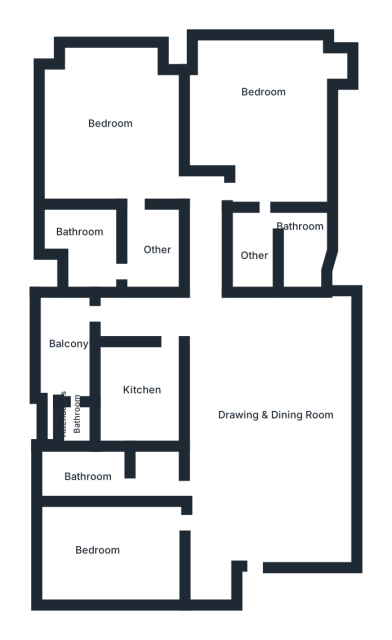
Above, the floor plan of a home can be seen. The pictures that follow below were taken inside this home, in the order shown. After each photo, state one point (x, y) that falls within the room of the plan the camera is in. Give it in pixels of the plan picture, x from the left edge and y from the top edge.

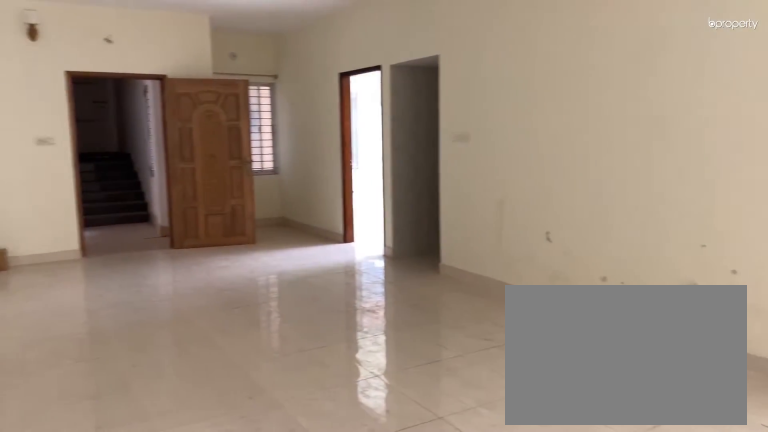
(270, 417)
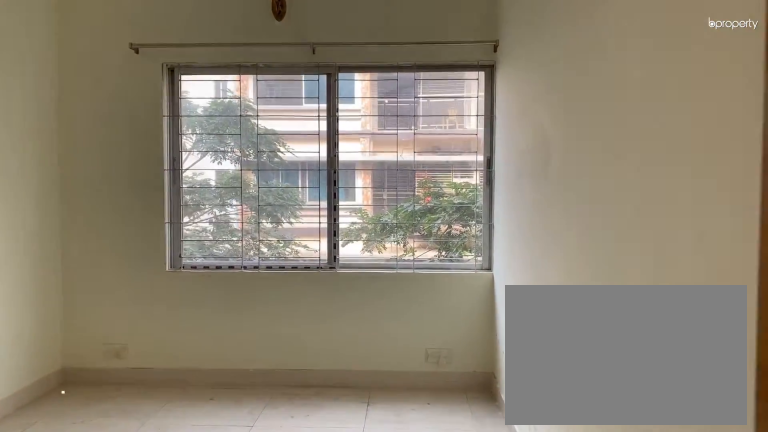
(115, 546)
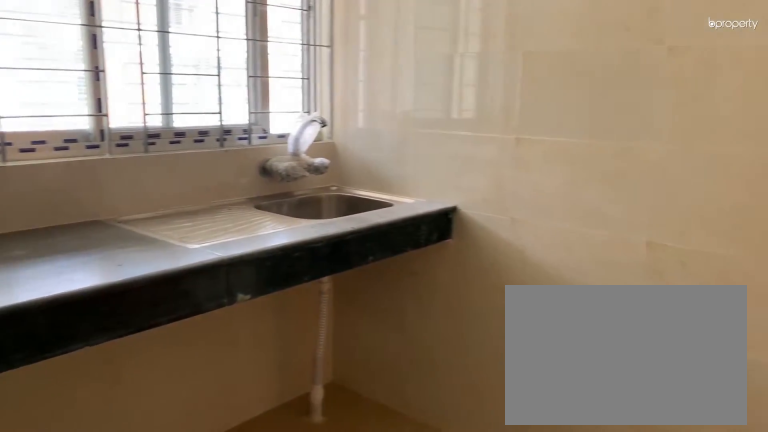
(141, 397)
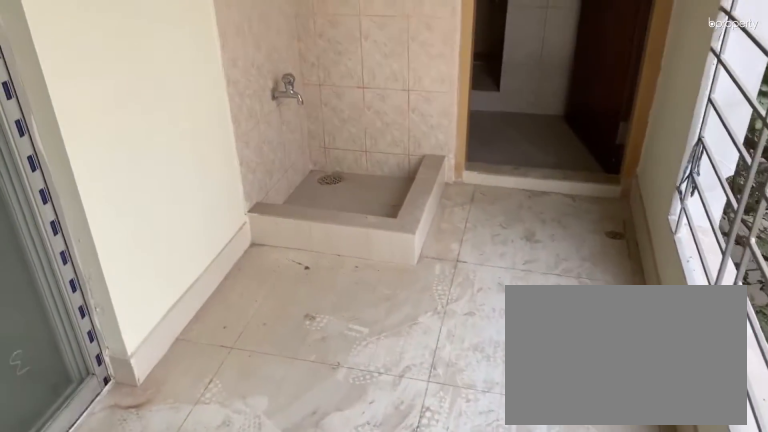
(65, 345)
